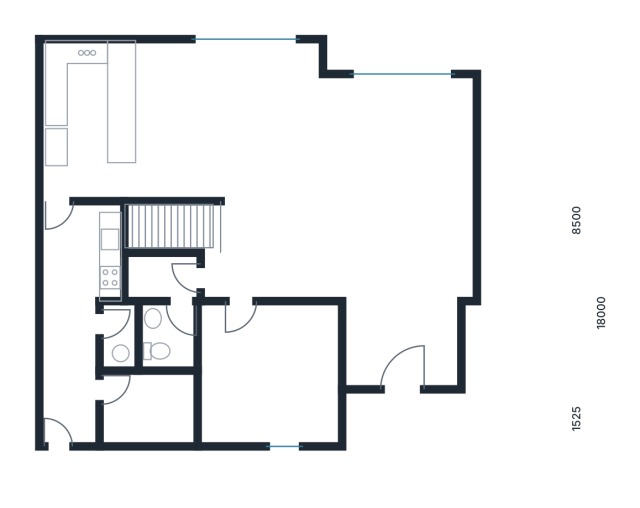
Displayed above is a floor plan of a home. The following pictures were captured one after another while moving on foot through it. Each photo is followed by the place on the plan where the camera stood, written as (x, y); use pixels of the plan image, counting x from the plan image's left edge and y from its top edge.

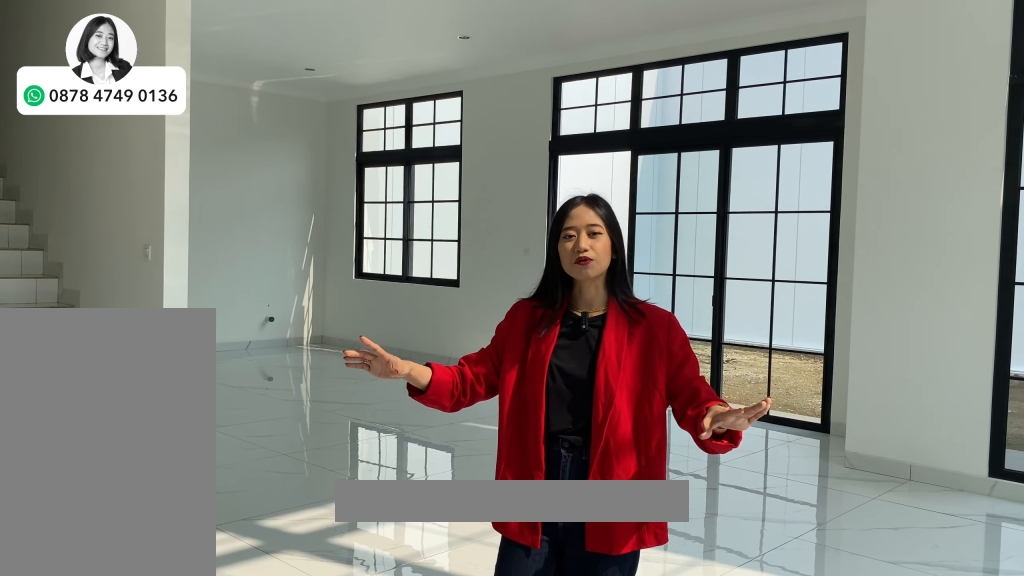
(392, 237)
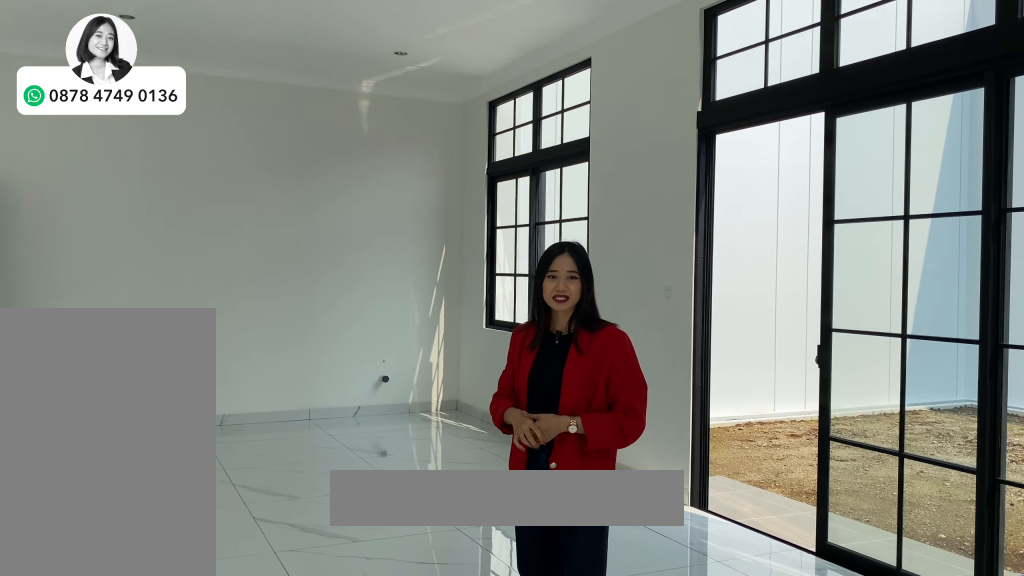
(392, 237)
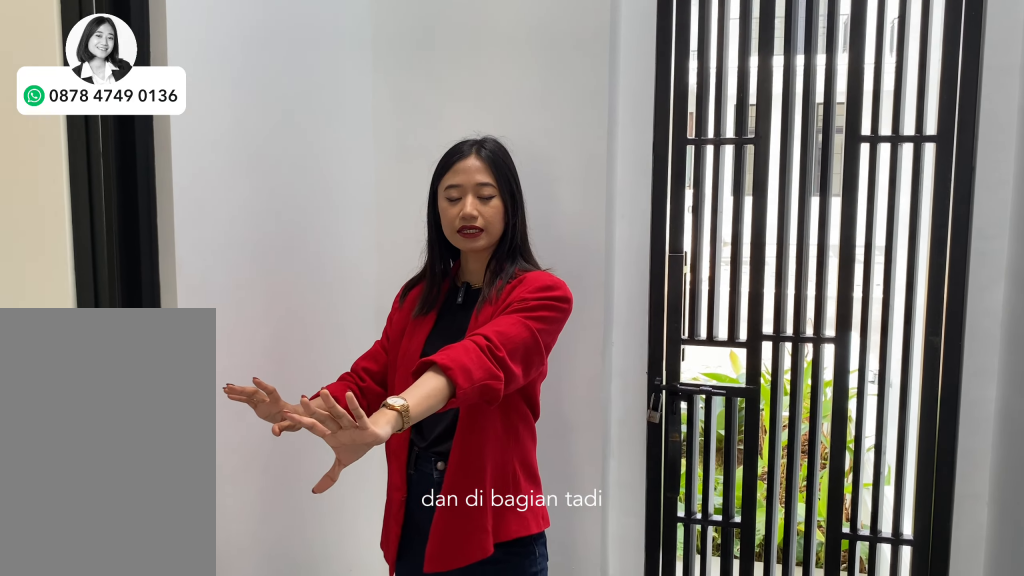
(71, 402)
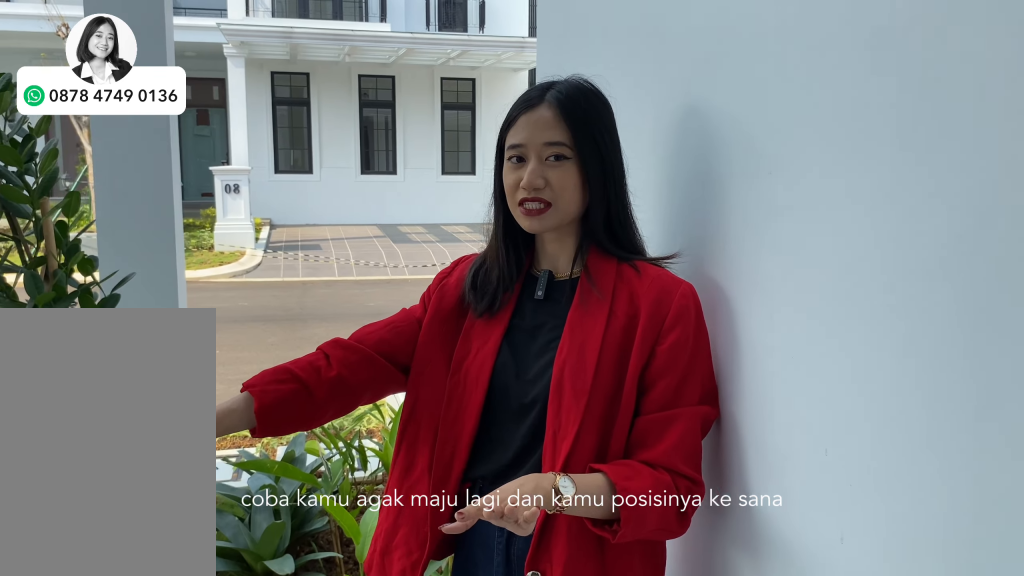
(75, 472)
